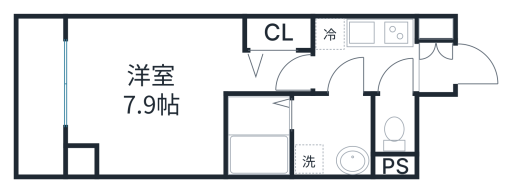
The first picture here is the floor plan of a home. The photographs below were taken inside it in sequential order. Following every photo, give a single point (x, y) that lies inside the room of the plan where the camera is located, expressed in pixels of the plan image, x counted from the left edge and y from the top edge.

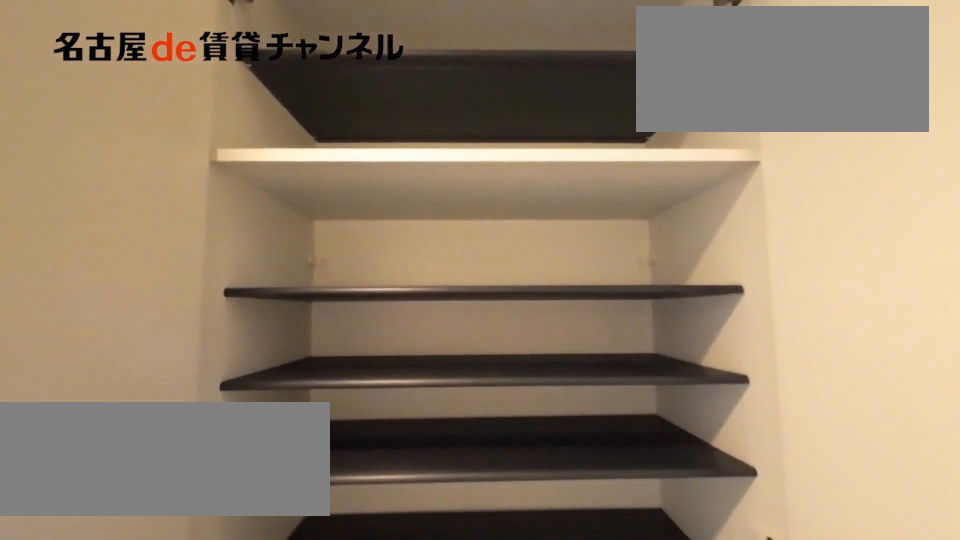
(436, 55)
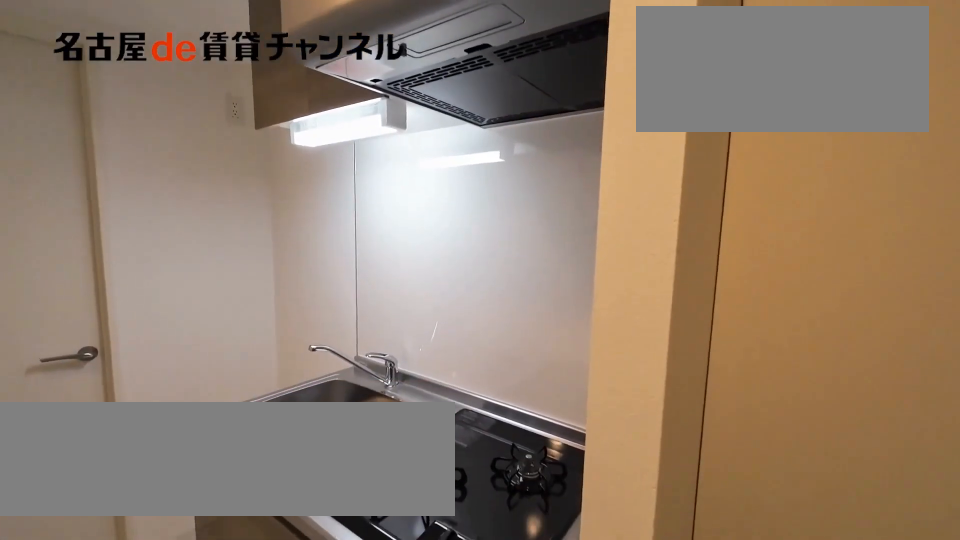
(364, 42)
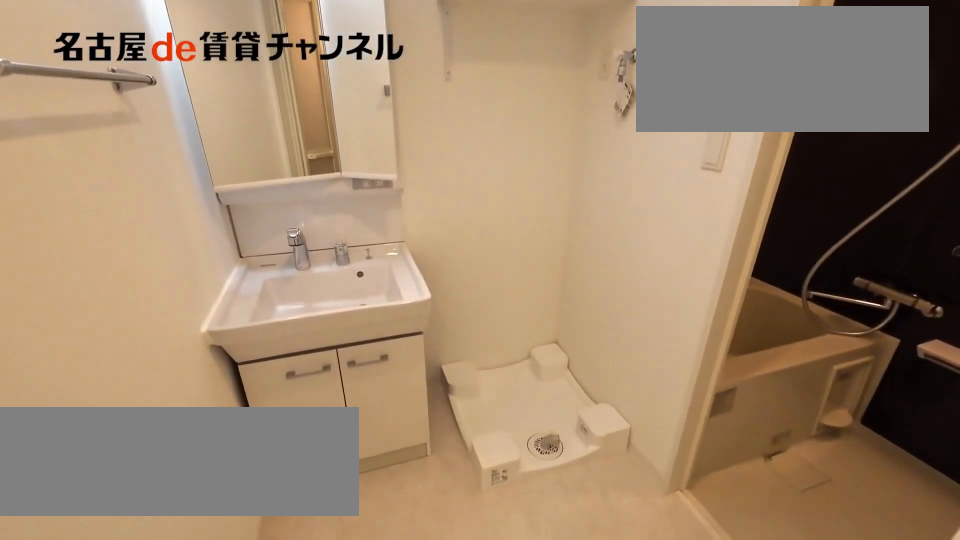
(331, 134)
